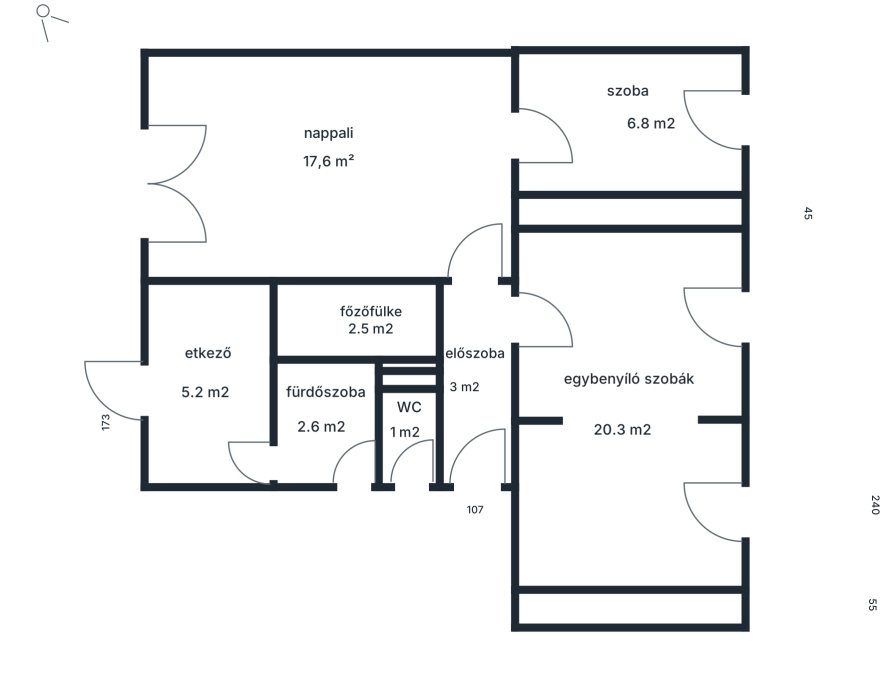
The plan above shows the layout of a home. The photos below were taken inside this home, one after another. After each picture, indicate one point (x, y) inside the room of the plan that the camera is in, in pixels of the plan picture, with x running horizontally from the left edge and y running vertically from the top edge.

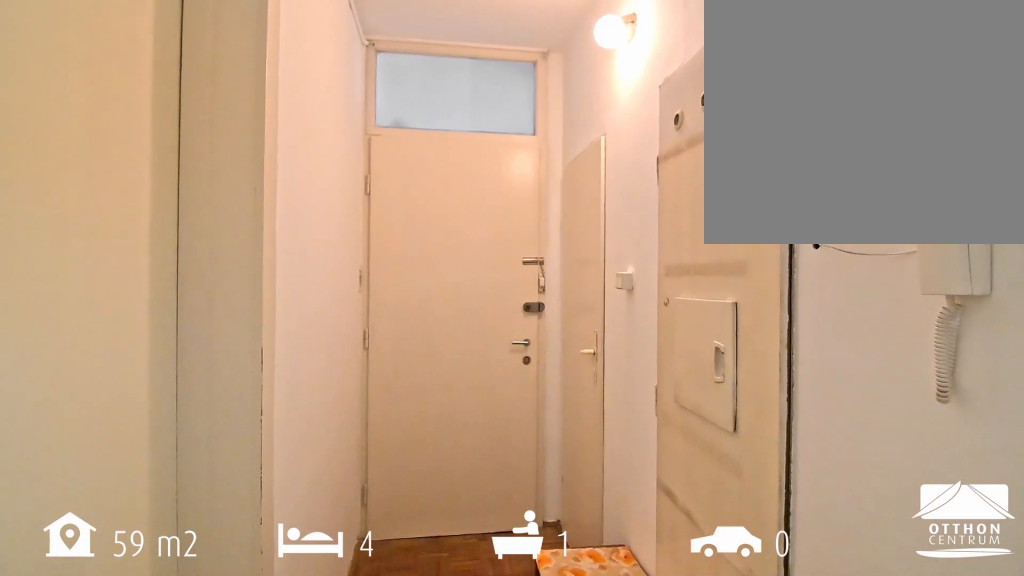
(477, 427)
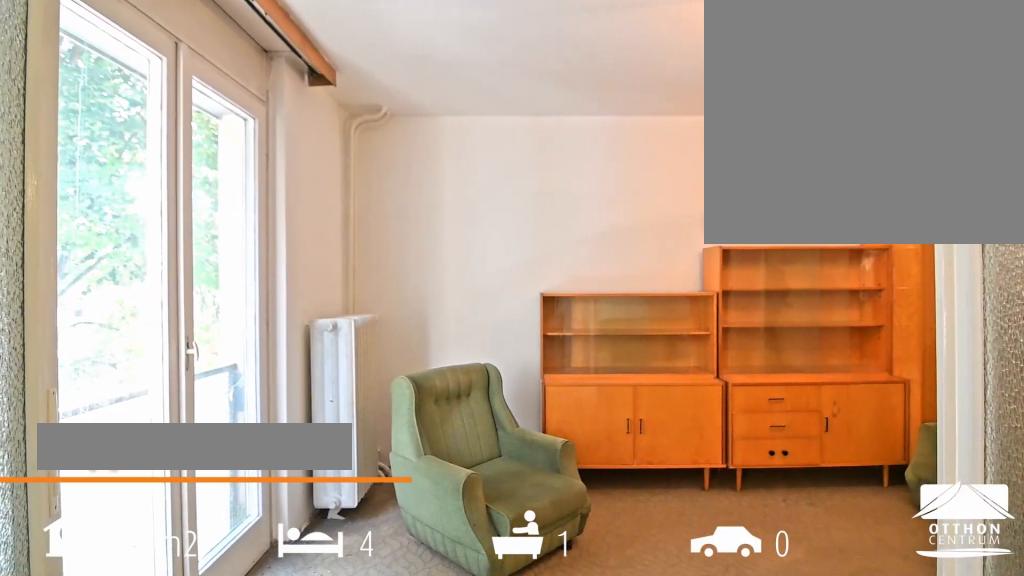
(287, 191)
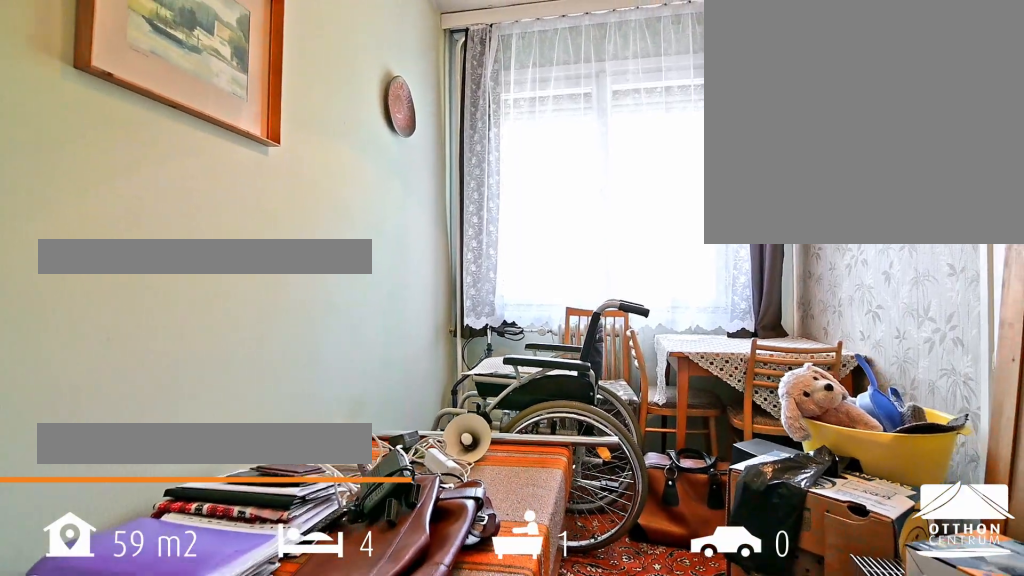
(635, 125)
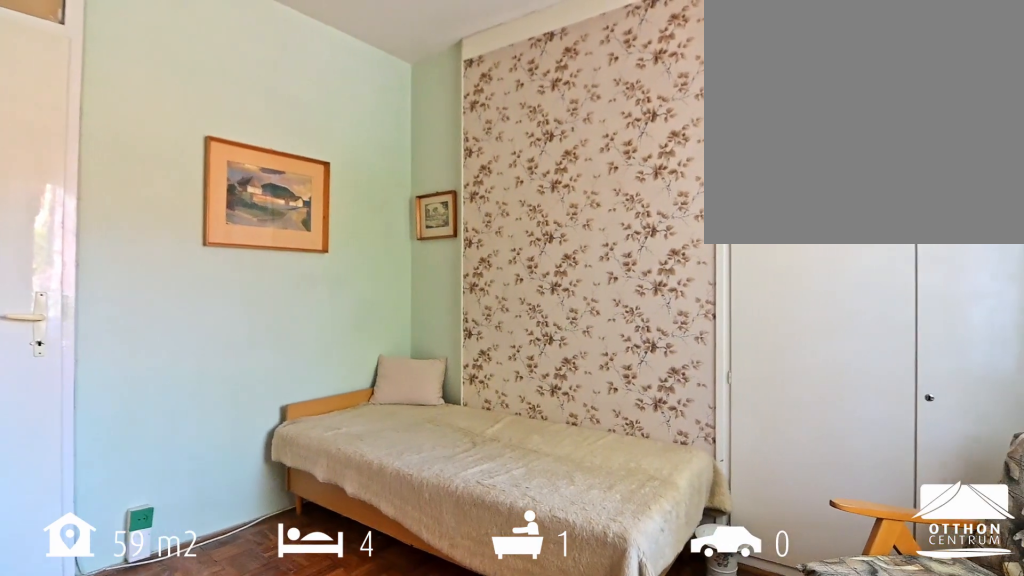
(621, 388)
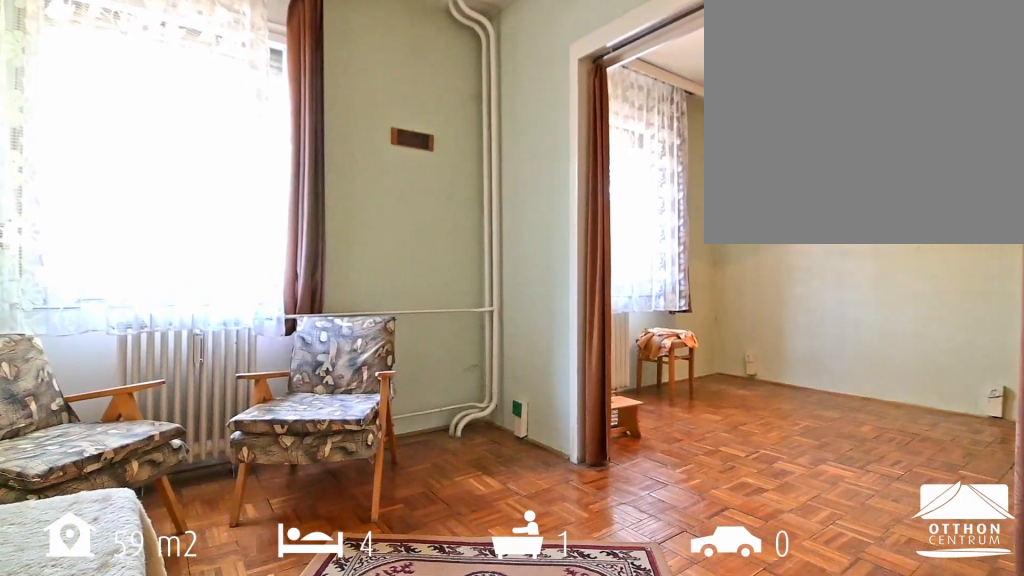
(621, 388)
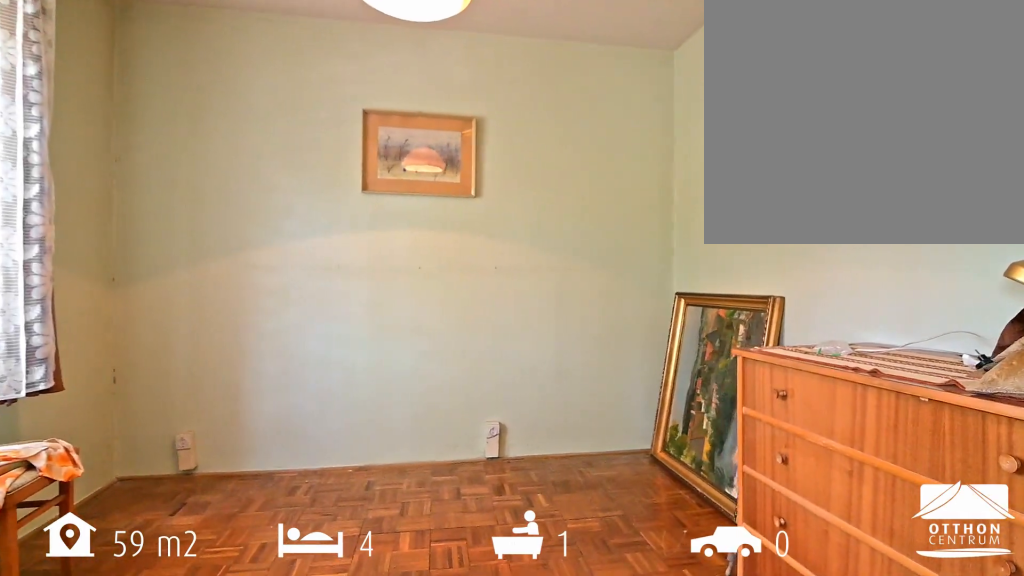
(621, 388)
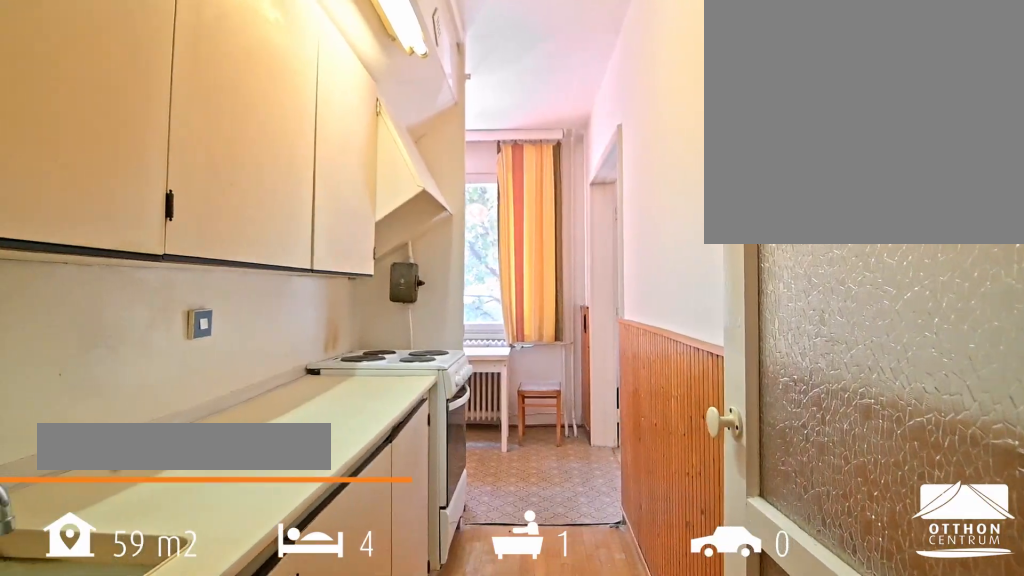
(353, 322)
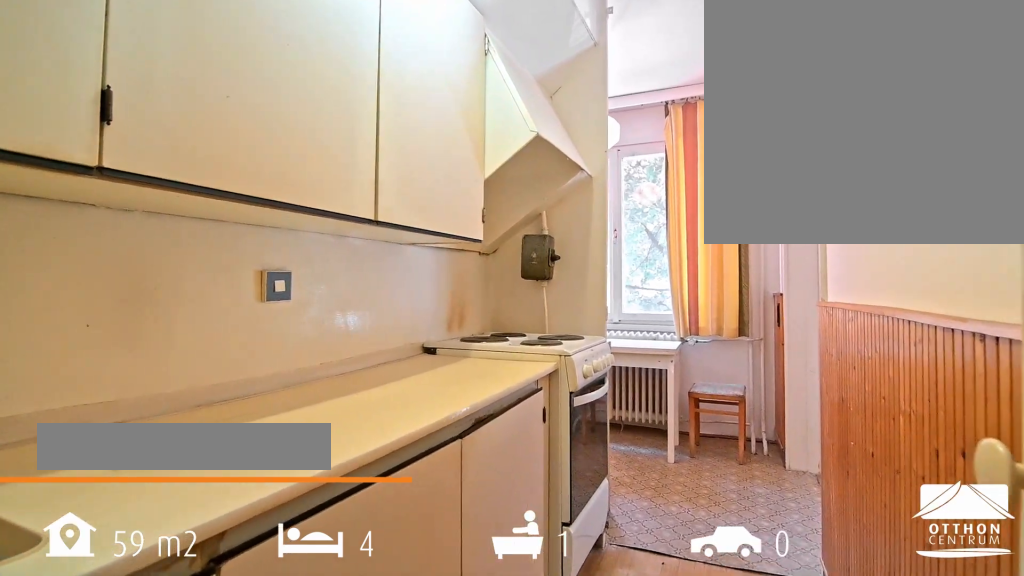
(353, 322)
